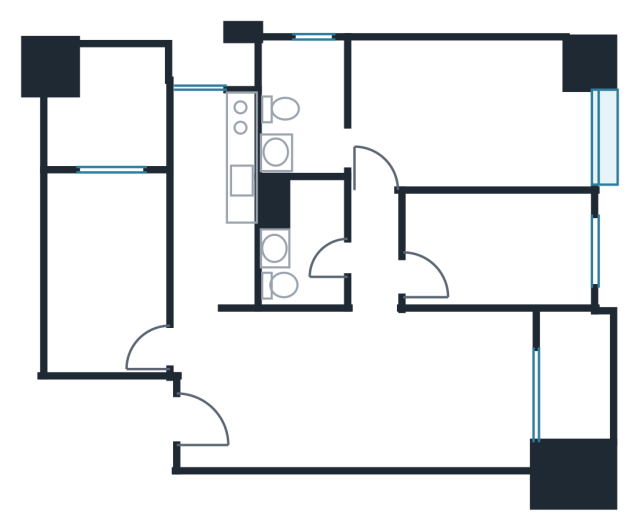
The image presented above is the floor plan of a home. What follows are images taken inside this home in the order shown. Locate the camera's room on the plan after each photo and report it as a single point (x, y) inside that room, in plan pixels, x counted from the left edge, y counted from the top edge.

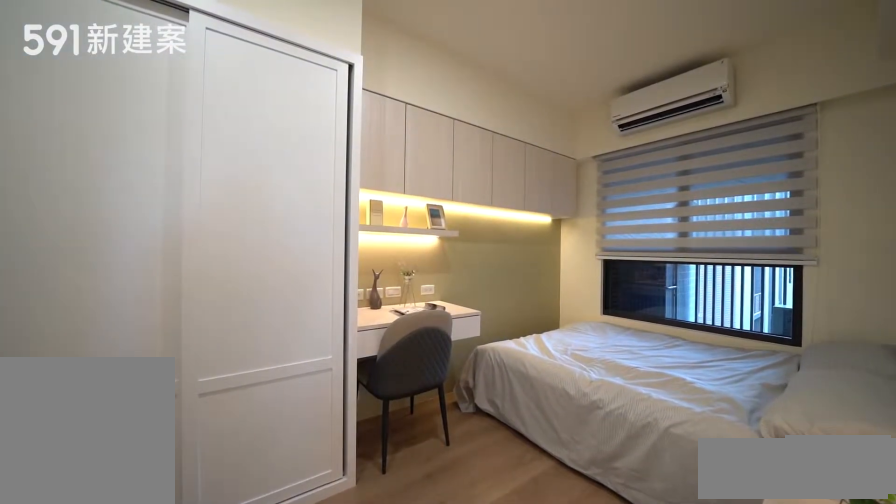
(103, 268)
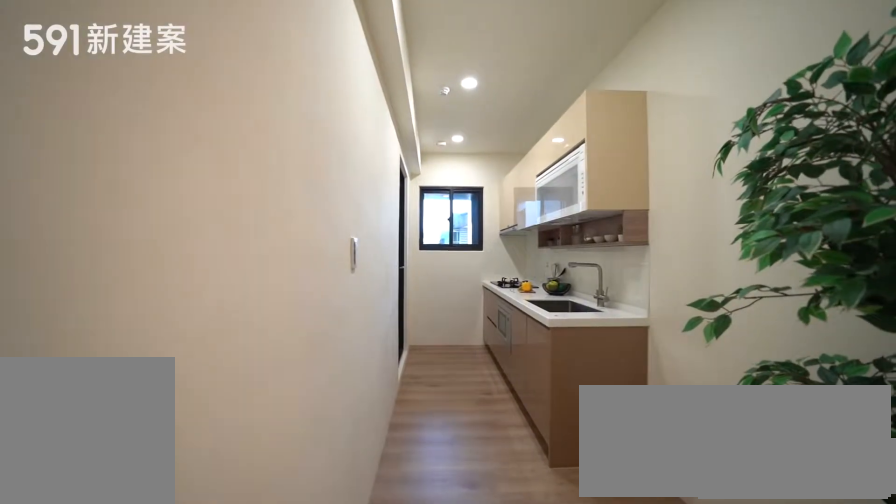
(214, 187)
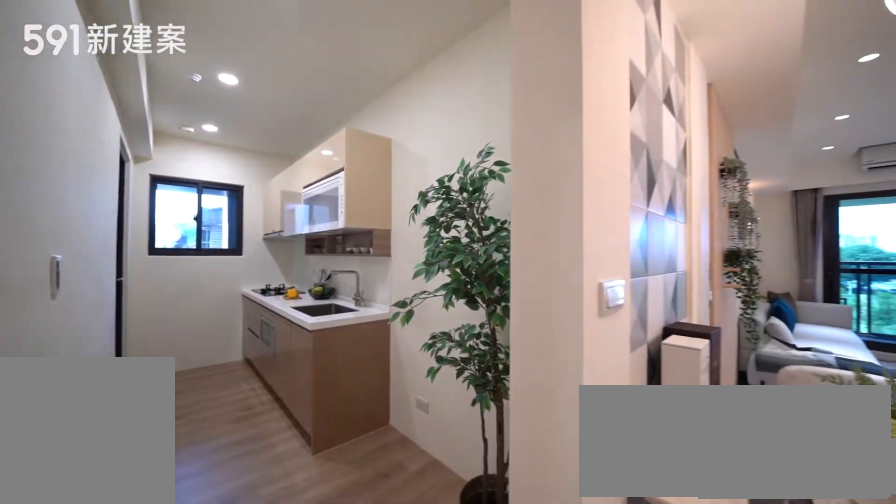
(214, 187)
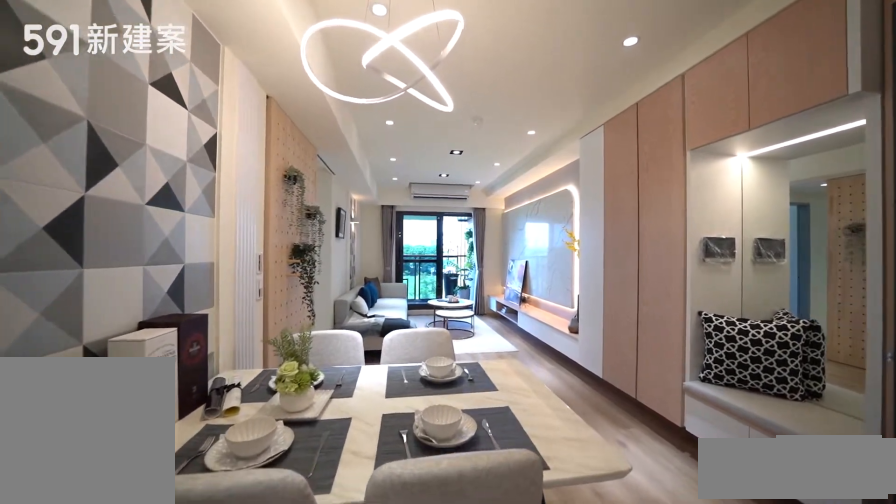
(286, 390)
